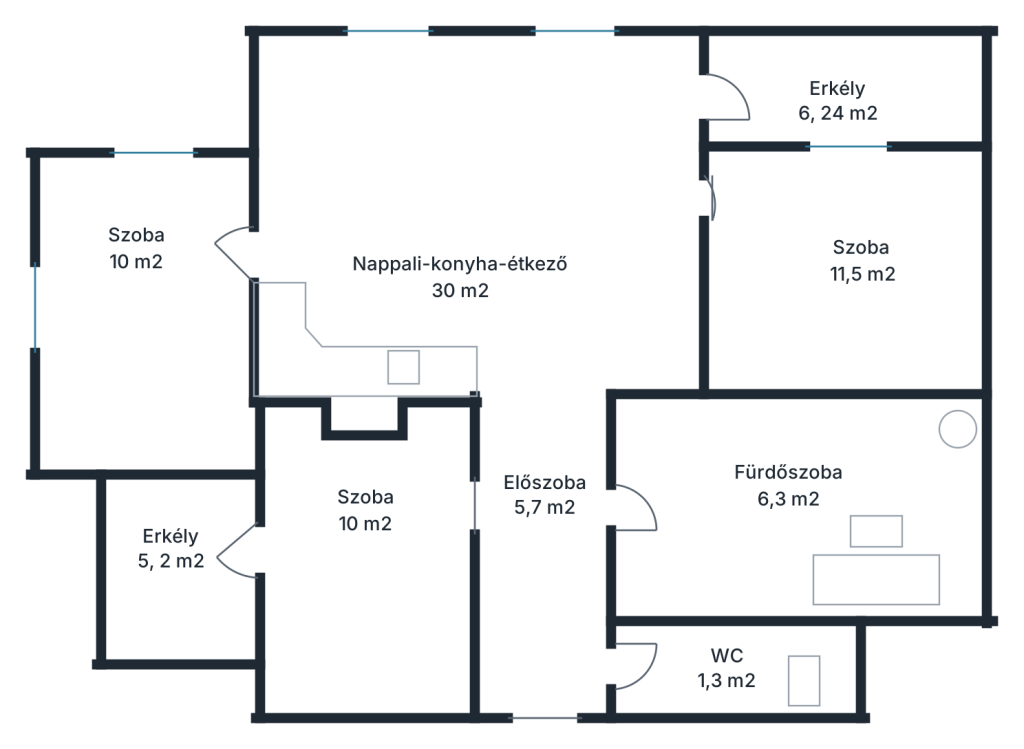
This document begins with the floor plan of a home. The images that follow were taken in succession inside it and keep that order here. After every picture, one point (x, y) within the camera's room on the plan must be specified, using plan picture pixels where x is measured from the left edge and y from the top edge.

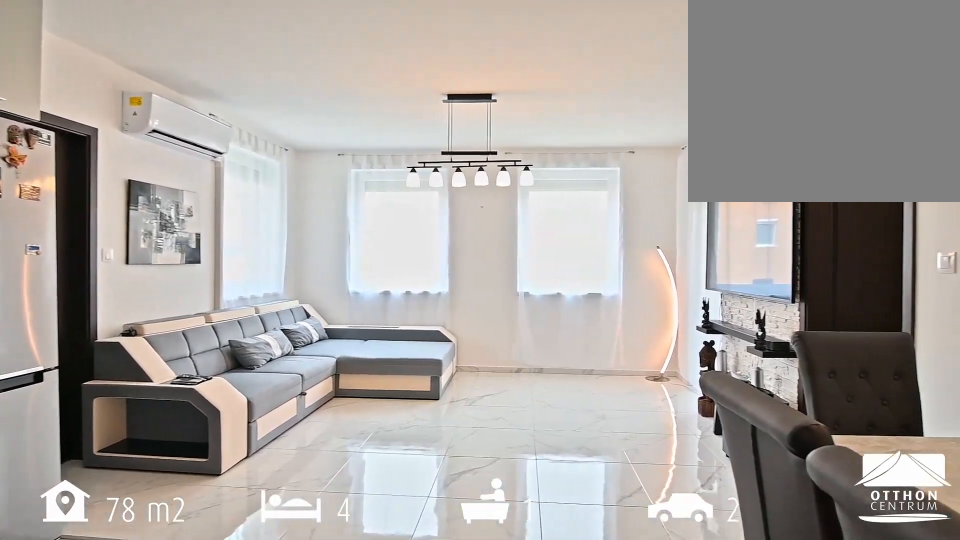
(548, 394)
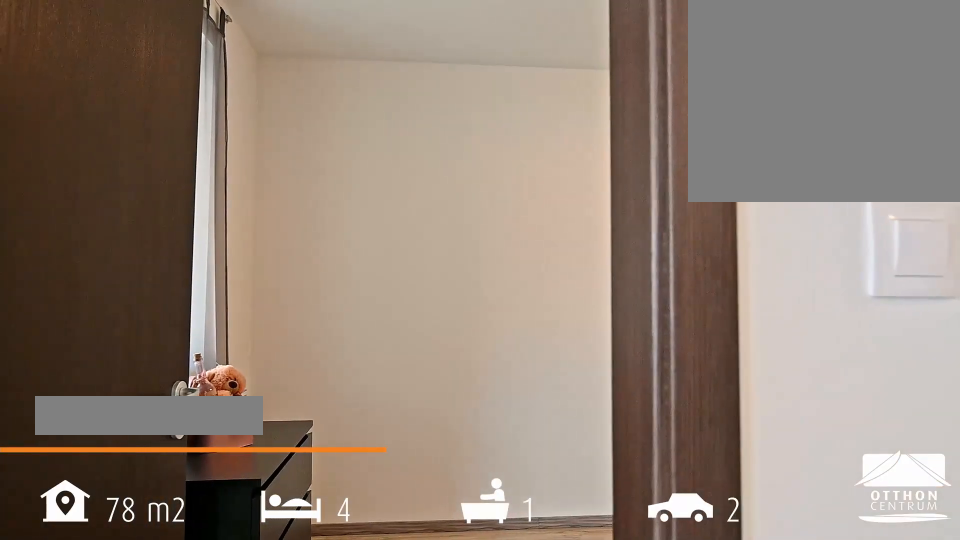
(841, 284)
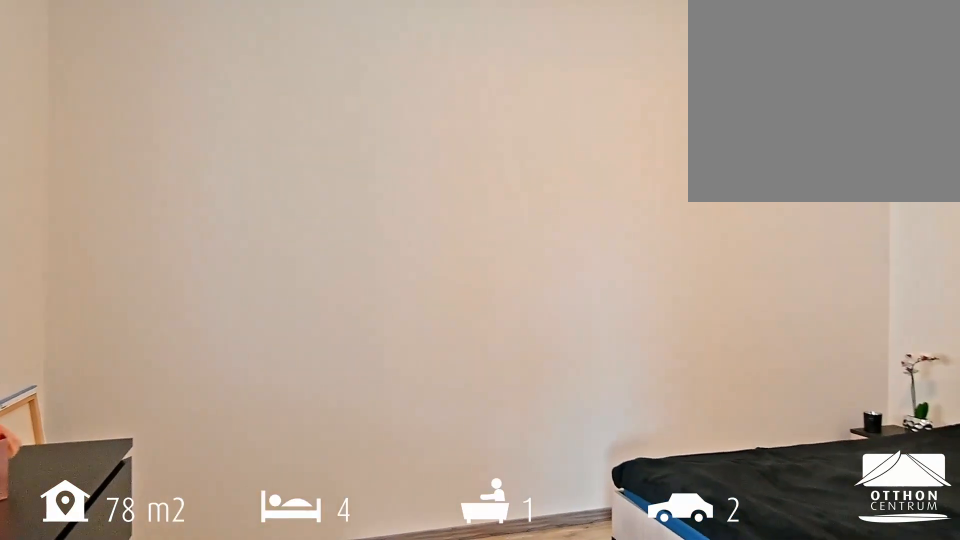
(842, 283)
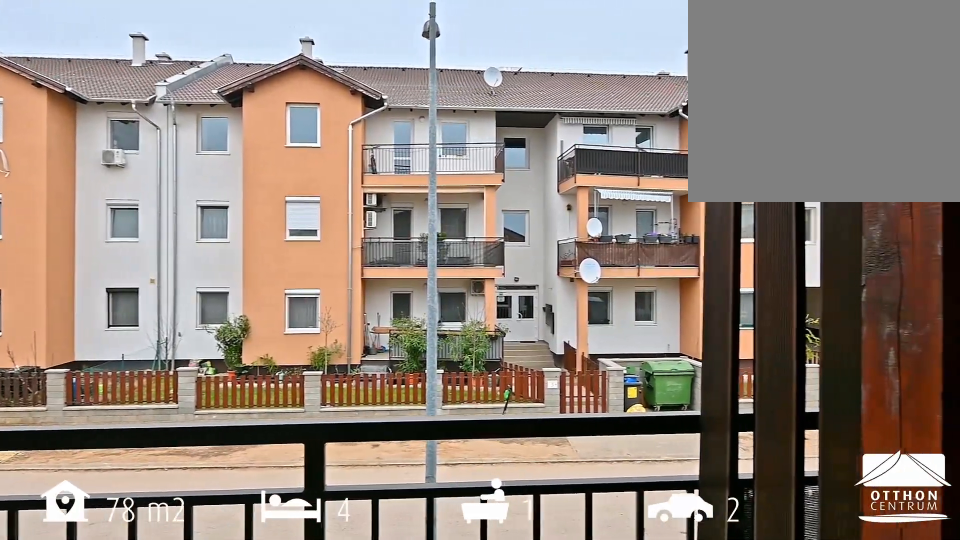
(841, 101)
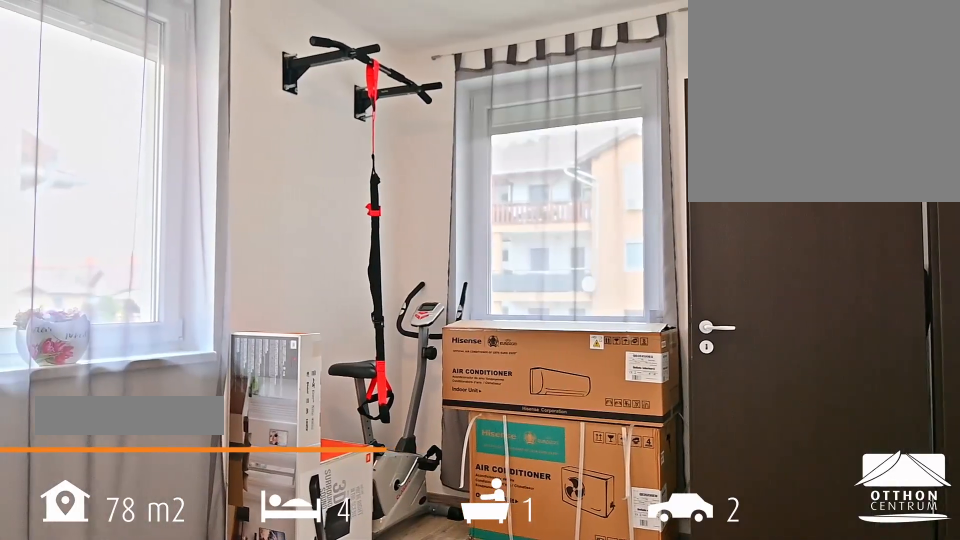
(144, 309)
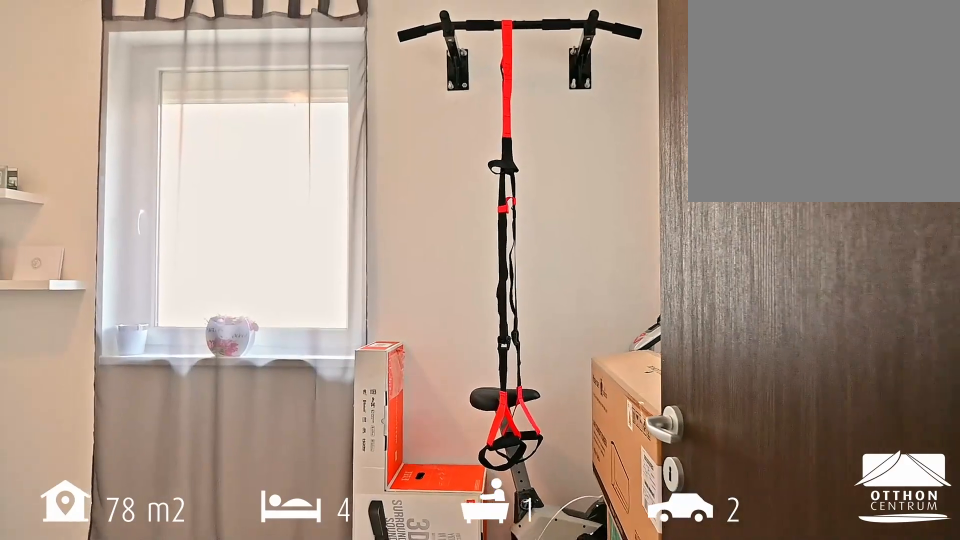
(144, 309)
